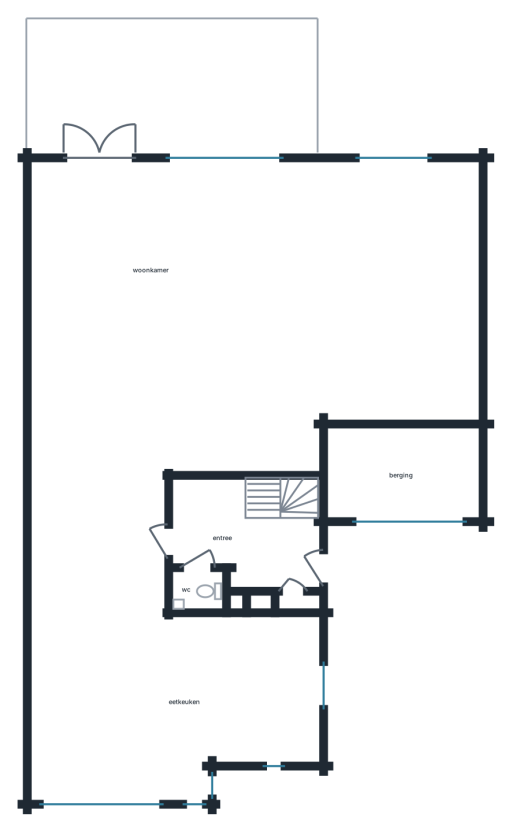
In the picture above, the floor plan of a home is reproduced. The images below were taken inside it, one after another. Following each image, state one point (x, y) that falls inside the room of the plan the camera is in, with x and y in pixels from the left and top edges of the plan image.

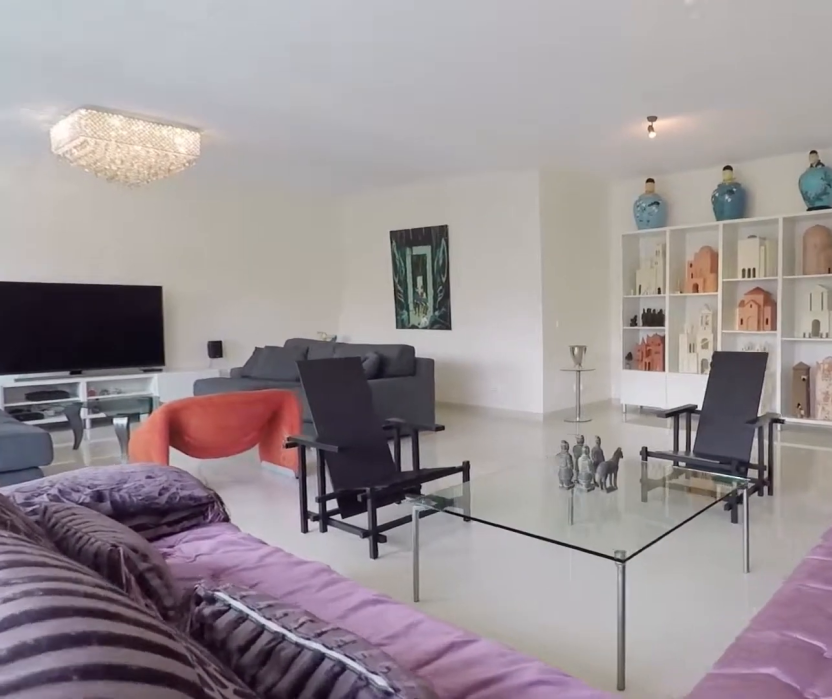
(233, 327)
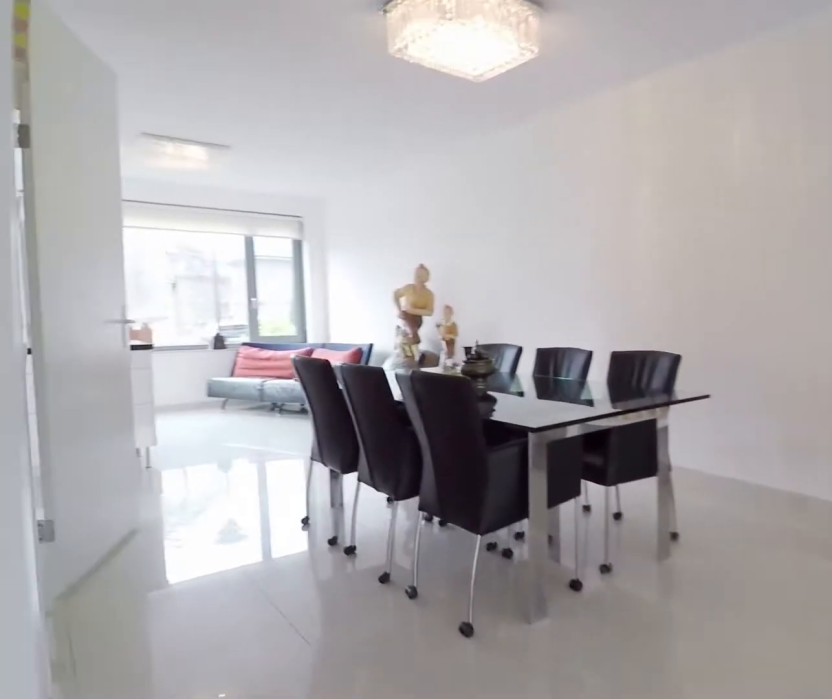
(233, 327)
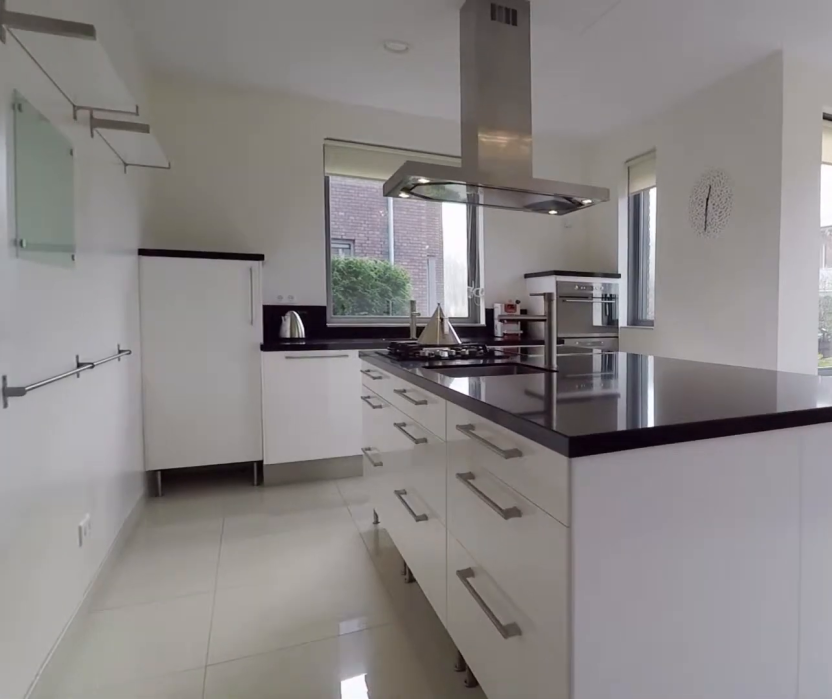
(166, 702)
